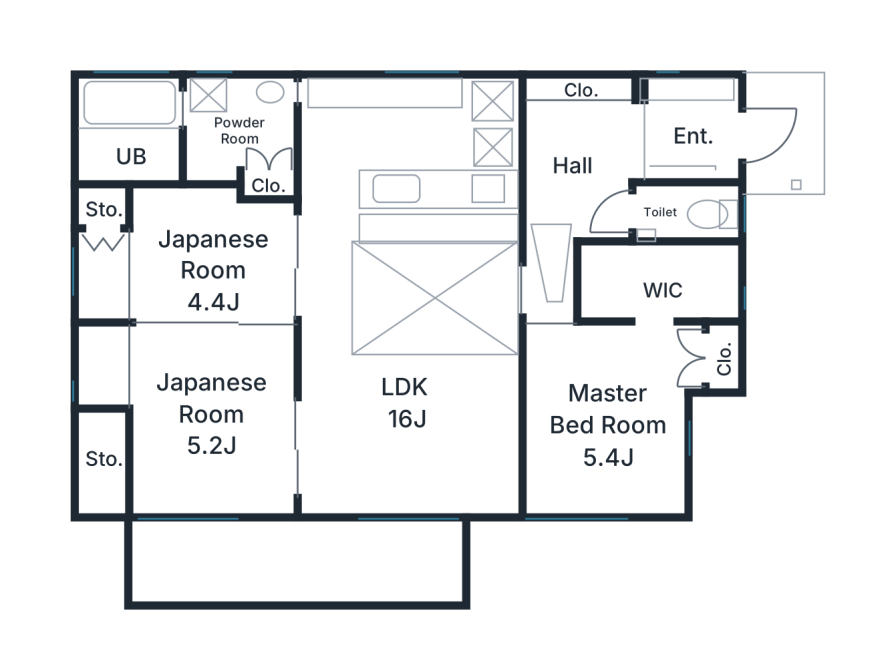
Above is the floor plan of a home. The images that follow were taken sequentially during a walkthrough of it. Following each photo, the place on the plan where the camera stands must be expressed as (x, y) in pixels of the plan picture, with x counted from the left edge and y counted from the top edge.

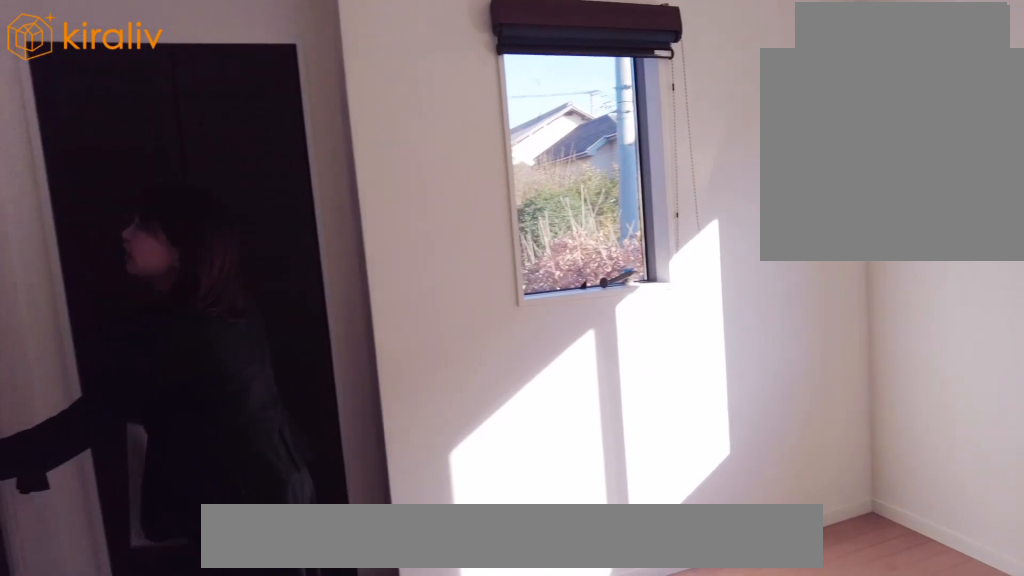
(649, 451)
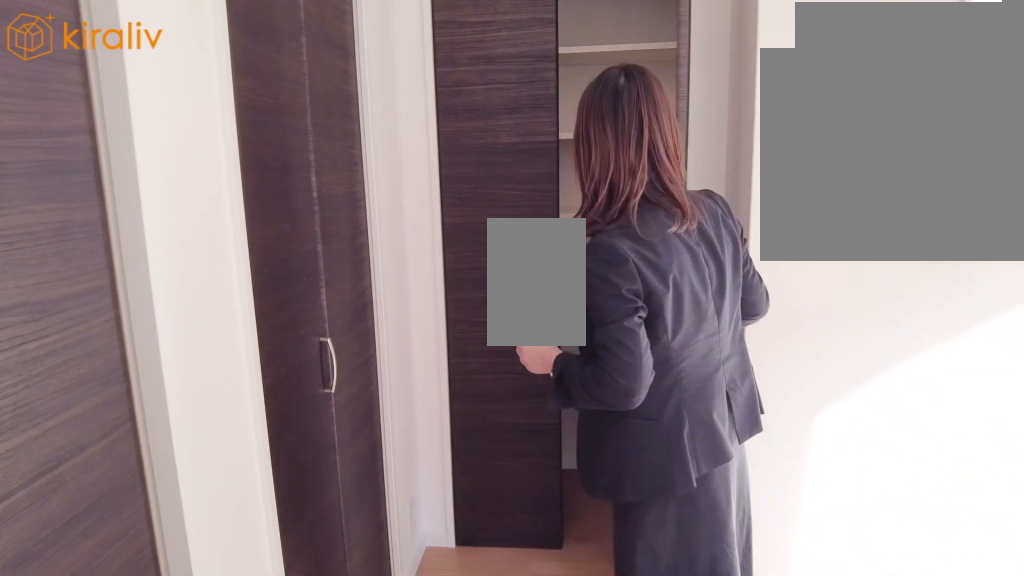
(613, 387)
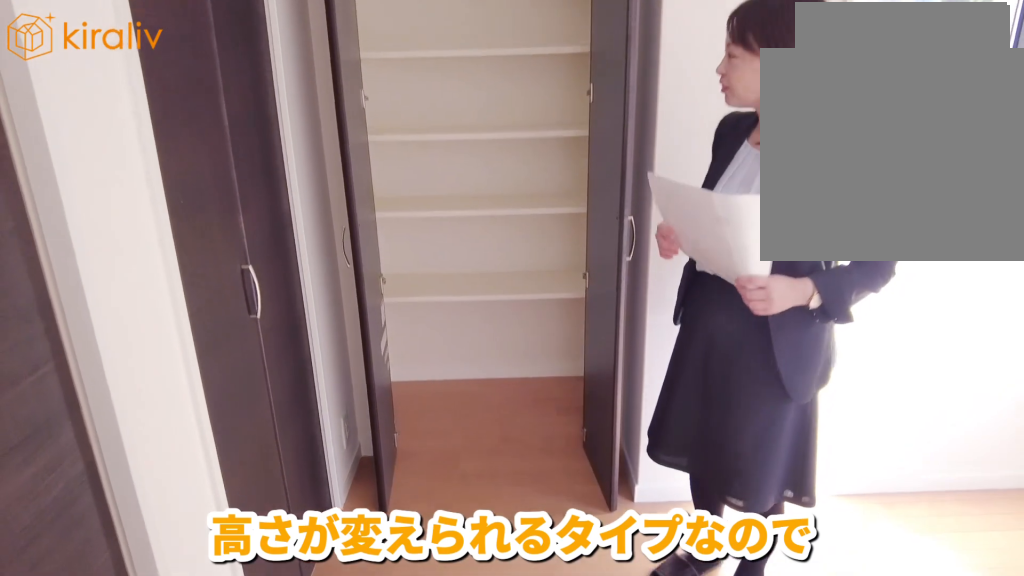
(603, 387)
